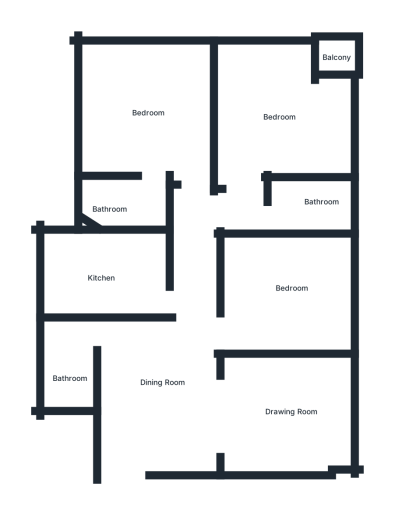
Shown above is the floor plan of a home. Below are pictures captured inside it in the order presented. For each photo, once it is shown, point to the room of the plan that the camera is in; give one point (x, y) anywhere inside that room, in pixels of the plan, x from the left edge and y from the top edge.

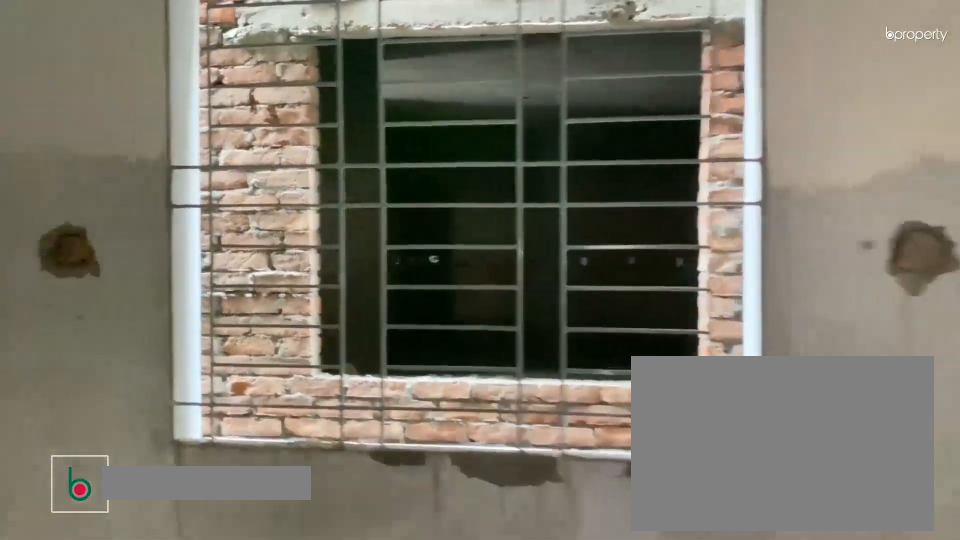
(288, 414)
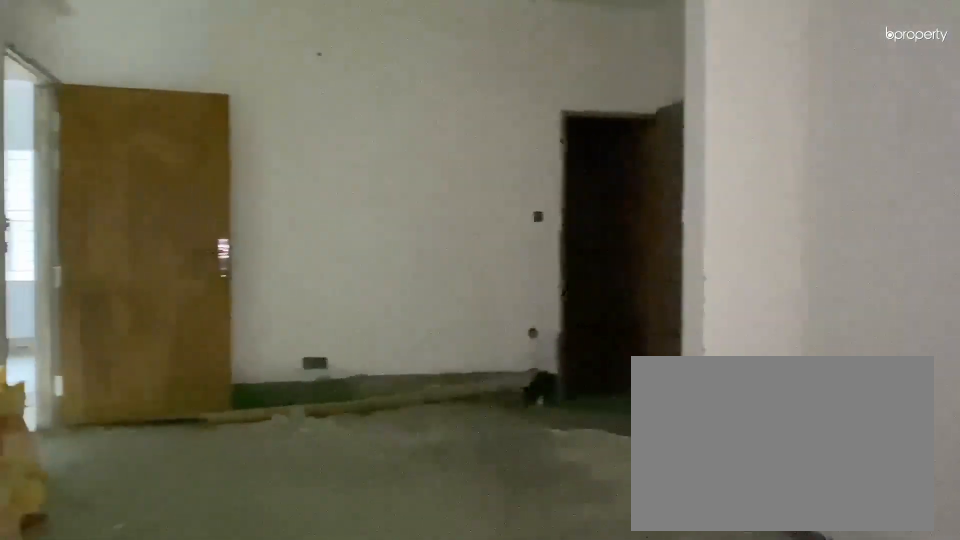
(288, 414)
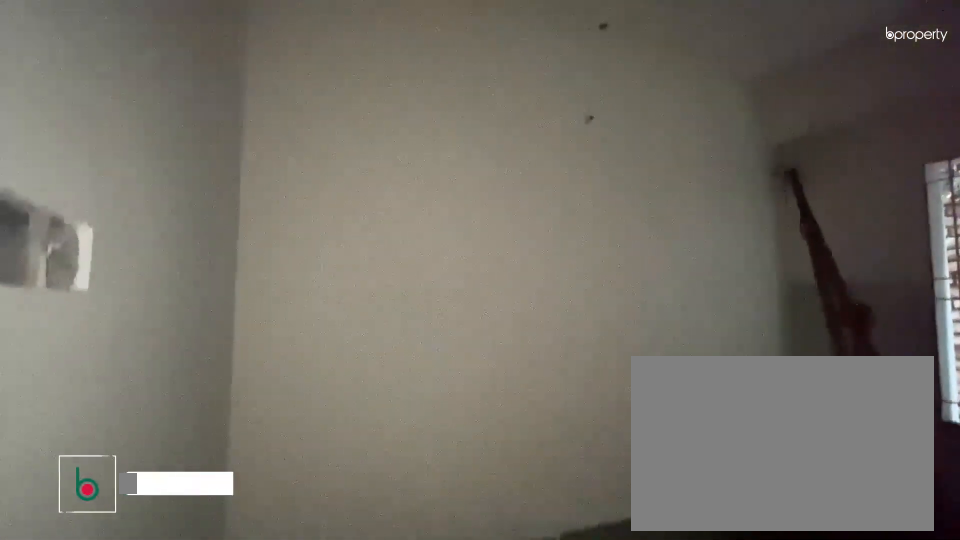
(291, 296)
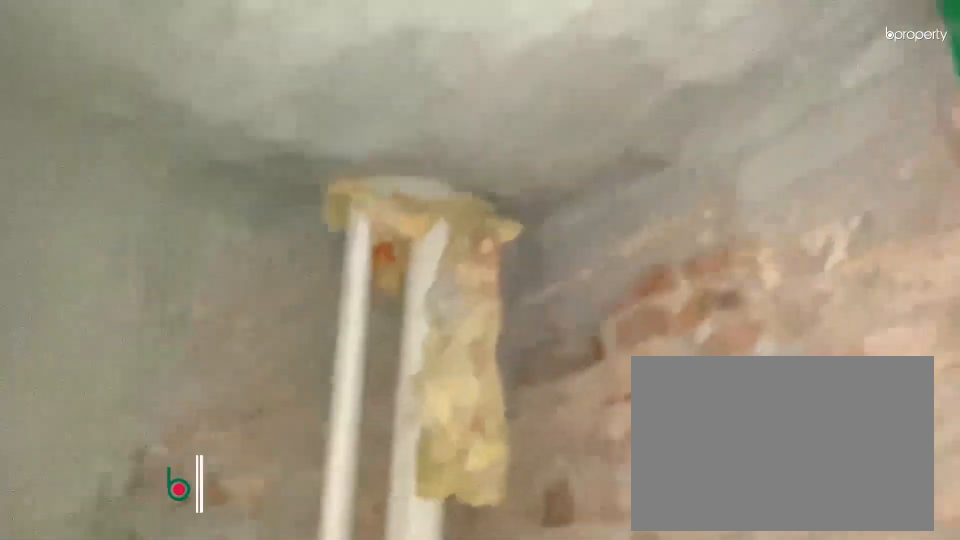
(72, 365)
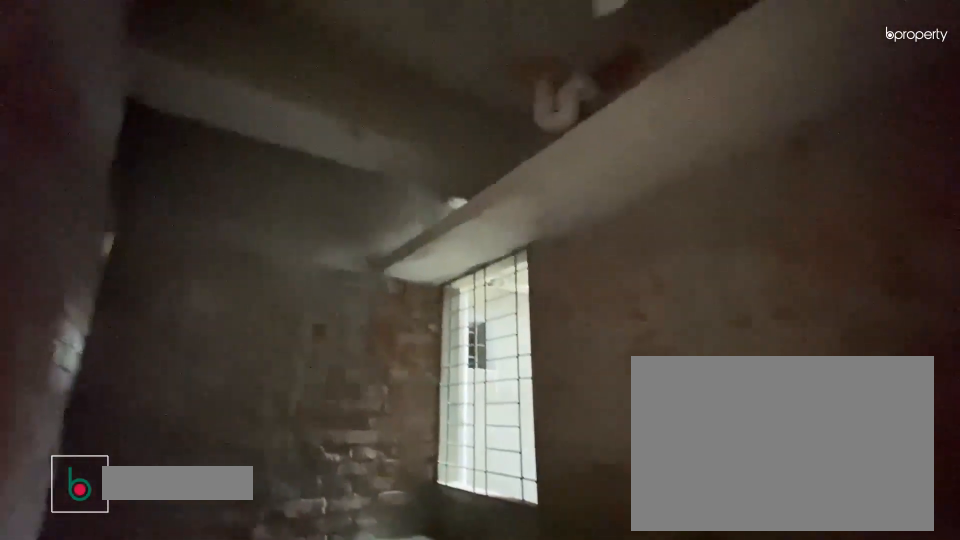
(113, 283)
